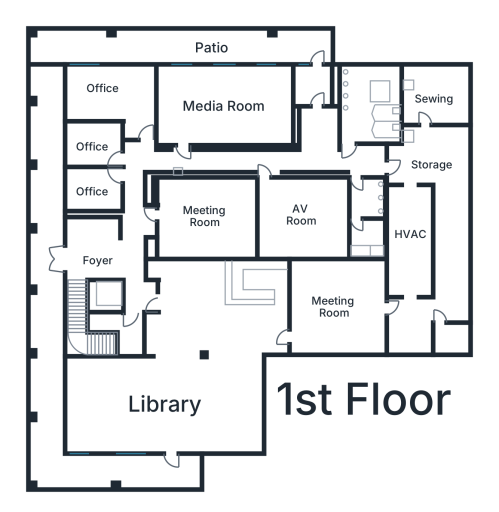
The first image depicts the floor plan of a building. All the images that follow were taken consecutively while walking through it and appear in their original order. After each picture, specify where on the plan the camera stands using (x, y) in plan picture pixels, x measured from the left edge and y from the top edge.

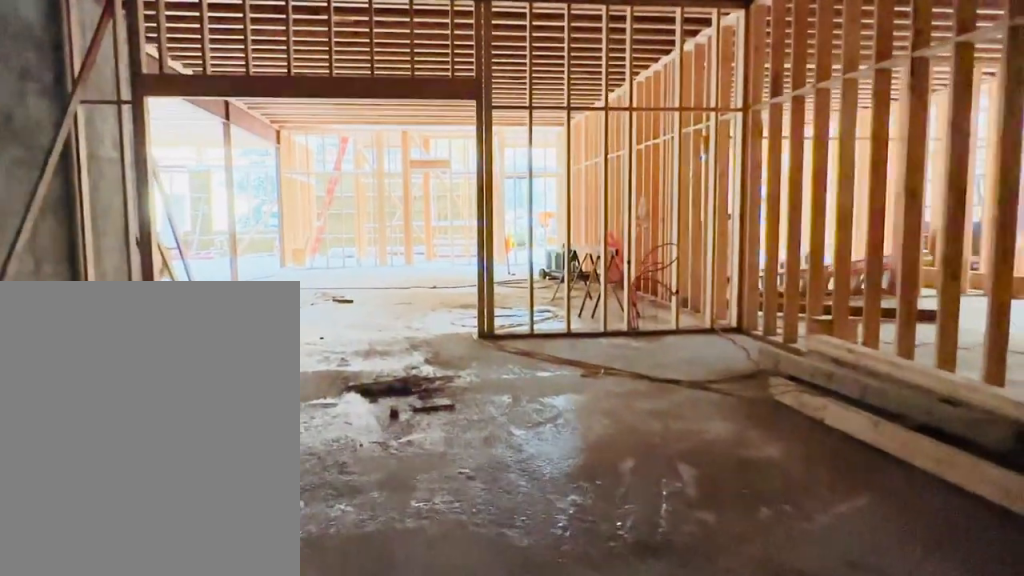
(381, 310)
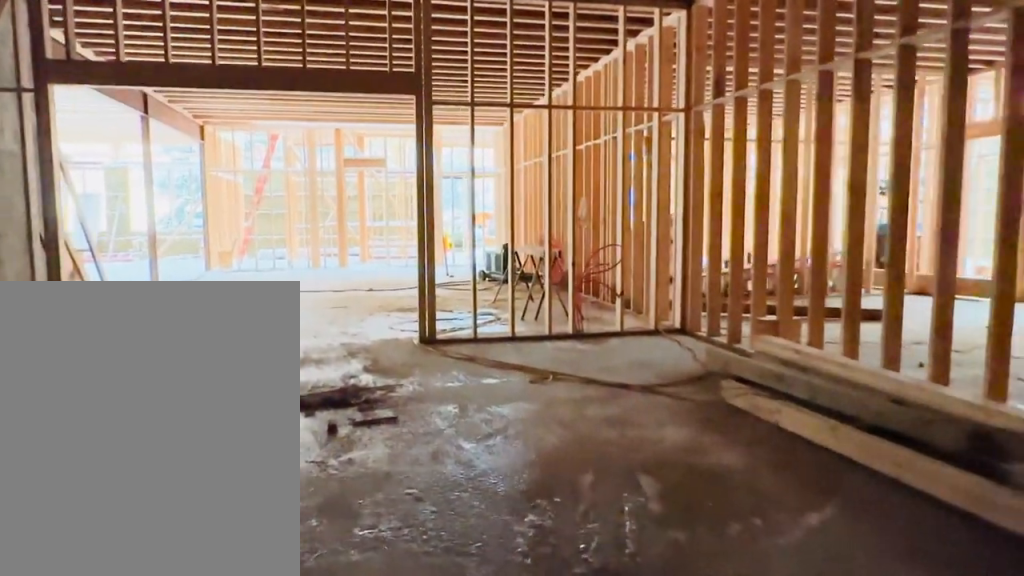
(375, 311)
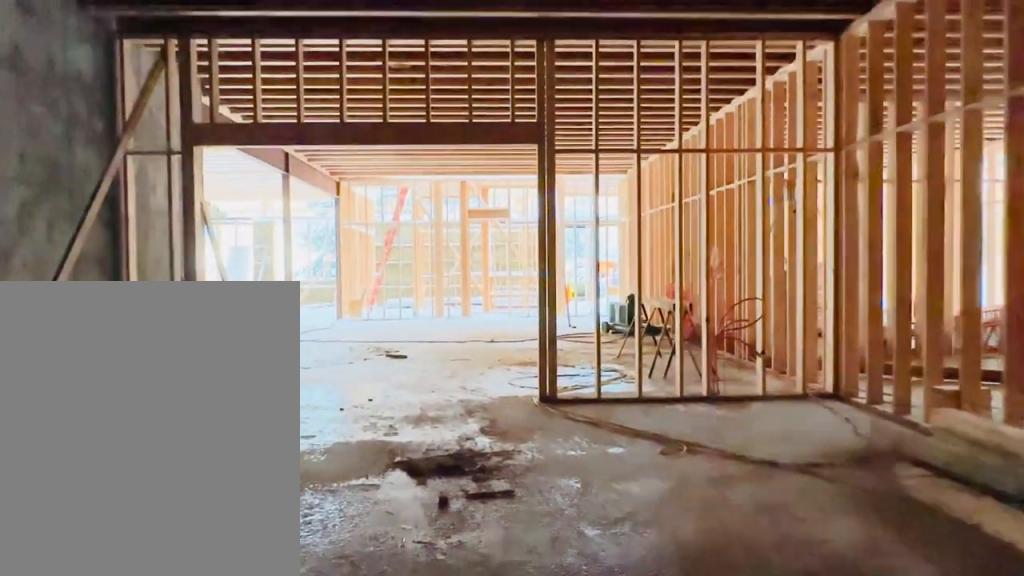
(365, 309)
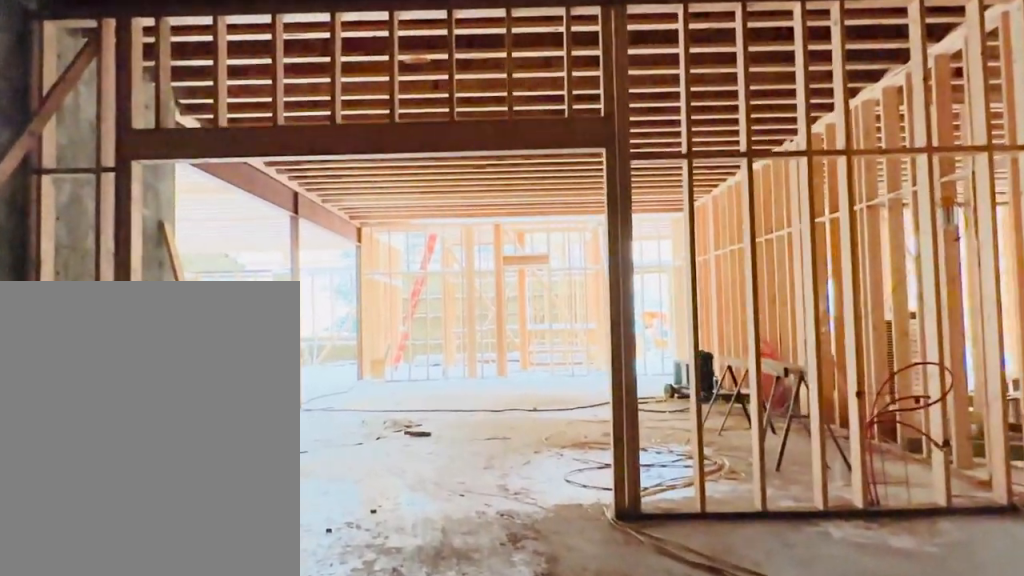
(347, 310)
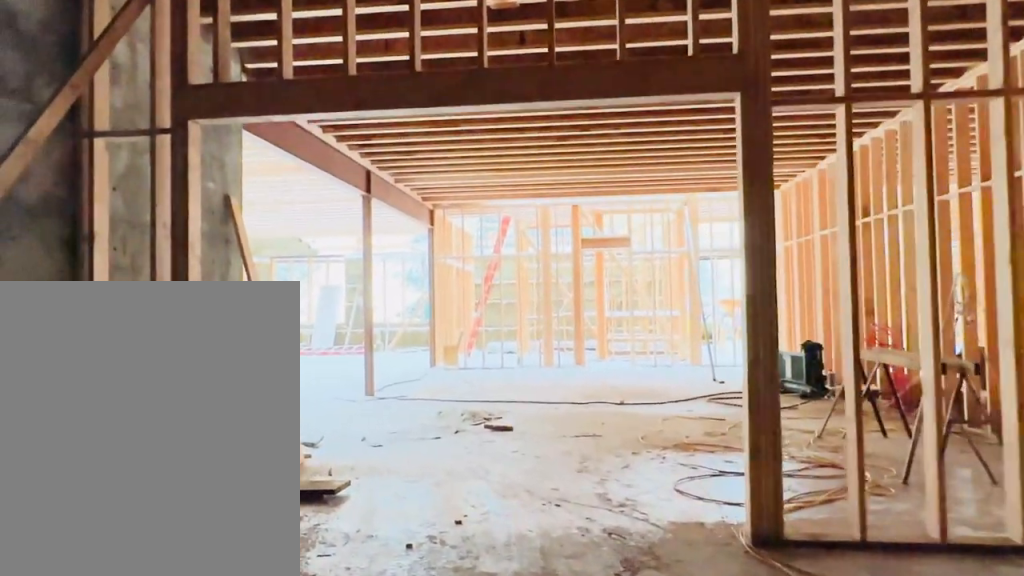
(333, 311)
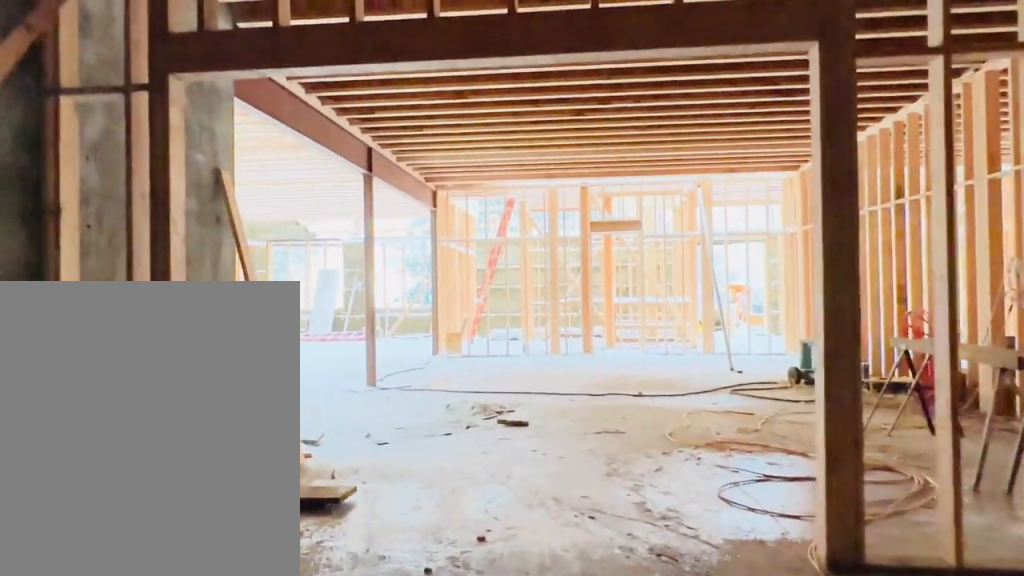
(322, 311)
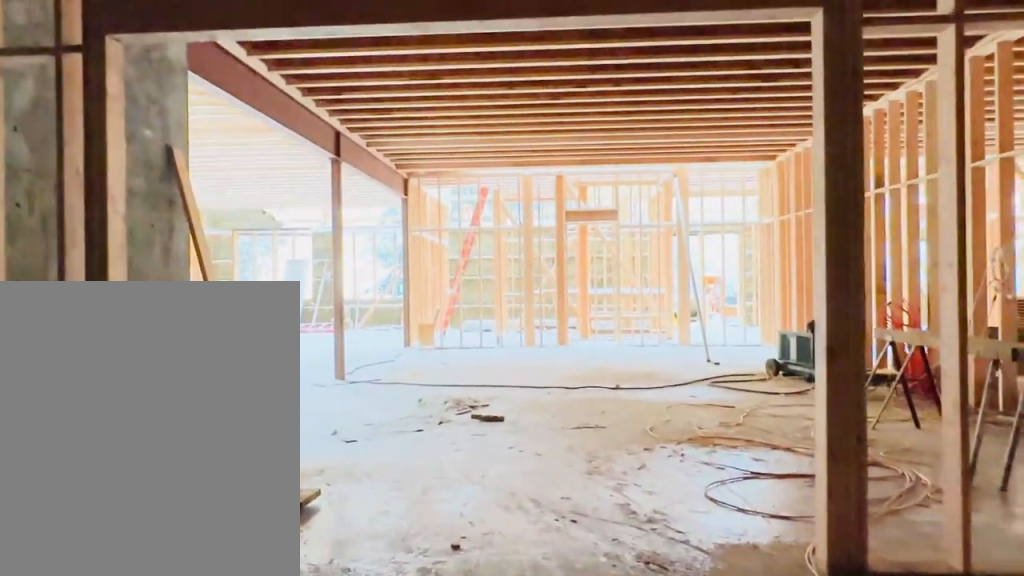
(317, 310)
